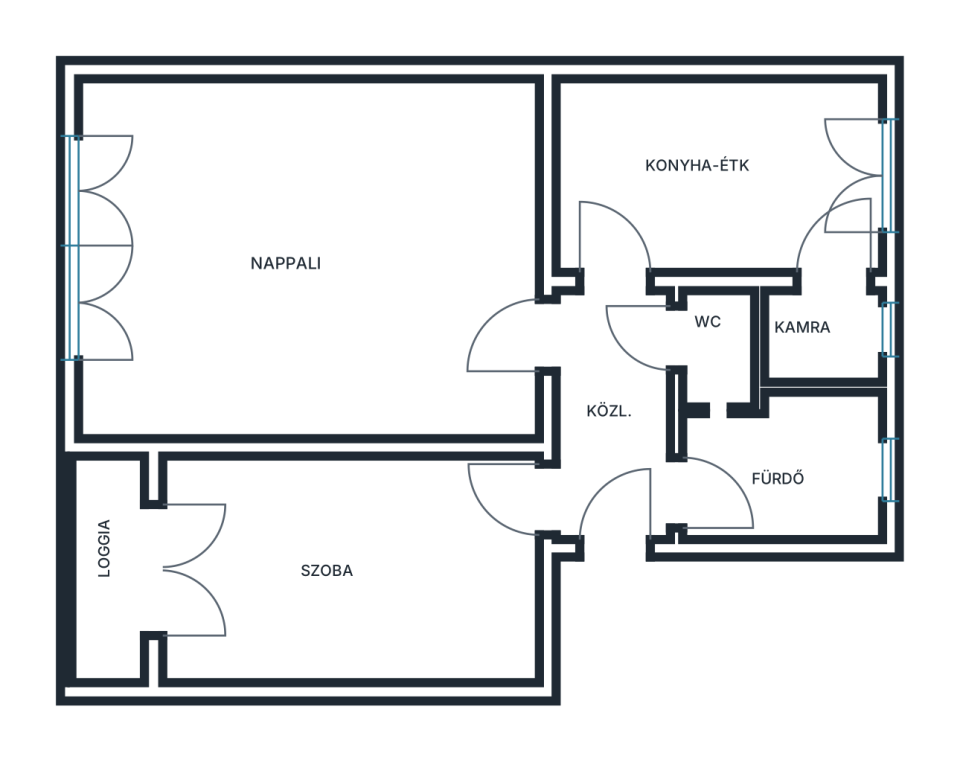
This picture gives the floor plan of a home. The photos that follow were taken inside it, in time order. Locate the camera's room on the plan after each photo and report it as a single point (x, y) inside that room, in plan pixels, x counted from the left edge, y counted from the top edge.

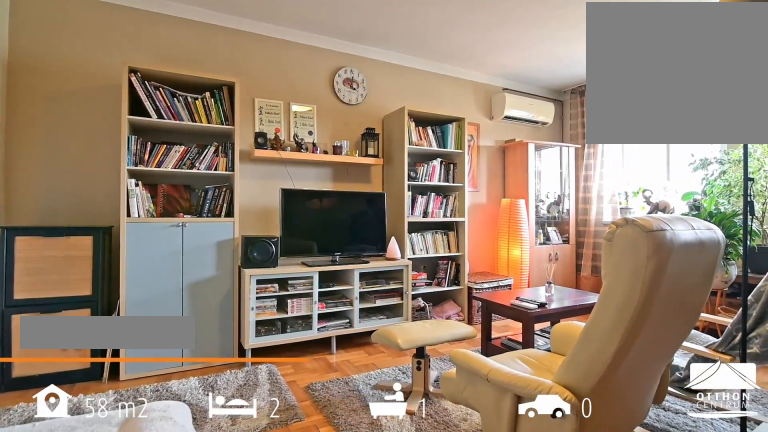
(312, 259)
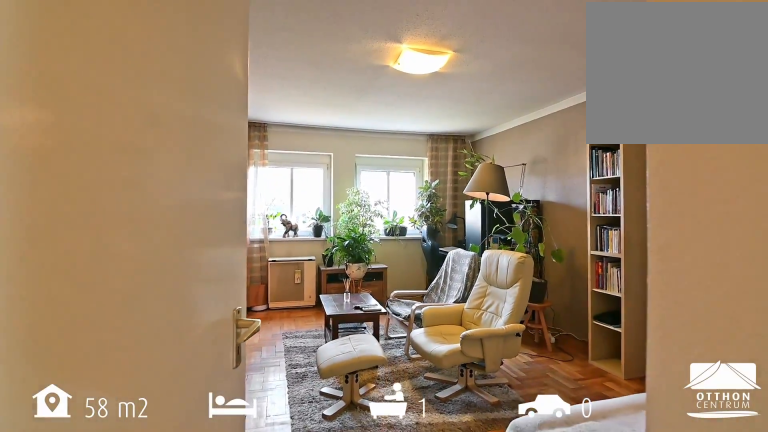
(312, 258)
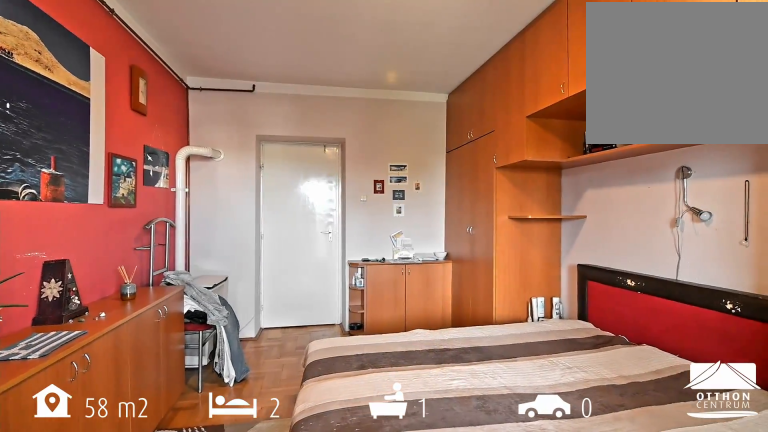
(354, 571)
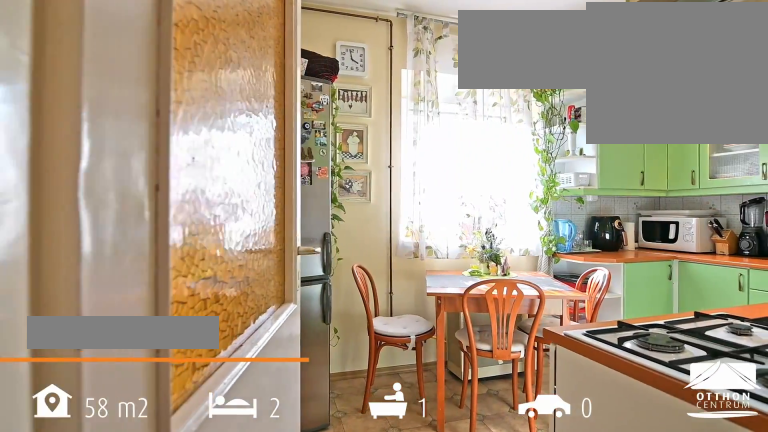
(721, 176)
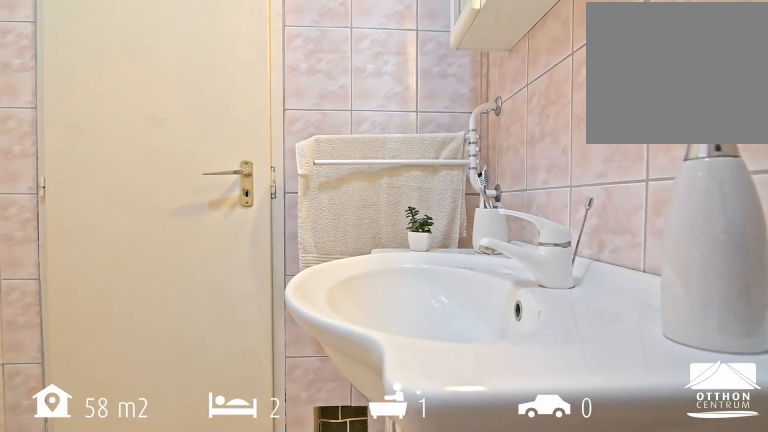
(787, 473)
